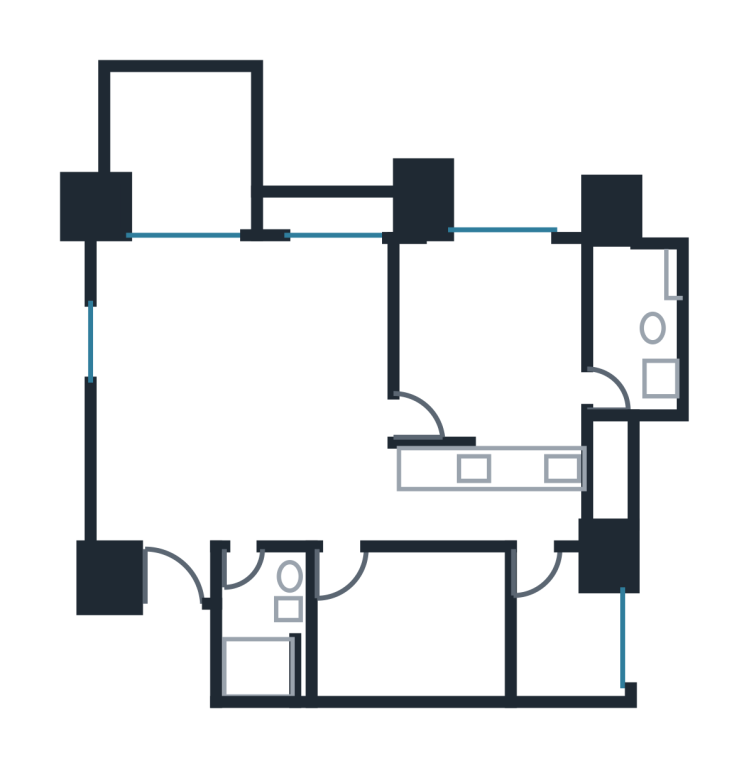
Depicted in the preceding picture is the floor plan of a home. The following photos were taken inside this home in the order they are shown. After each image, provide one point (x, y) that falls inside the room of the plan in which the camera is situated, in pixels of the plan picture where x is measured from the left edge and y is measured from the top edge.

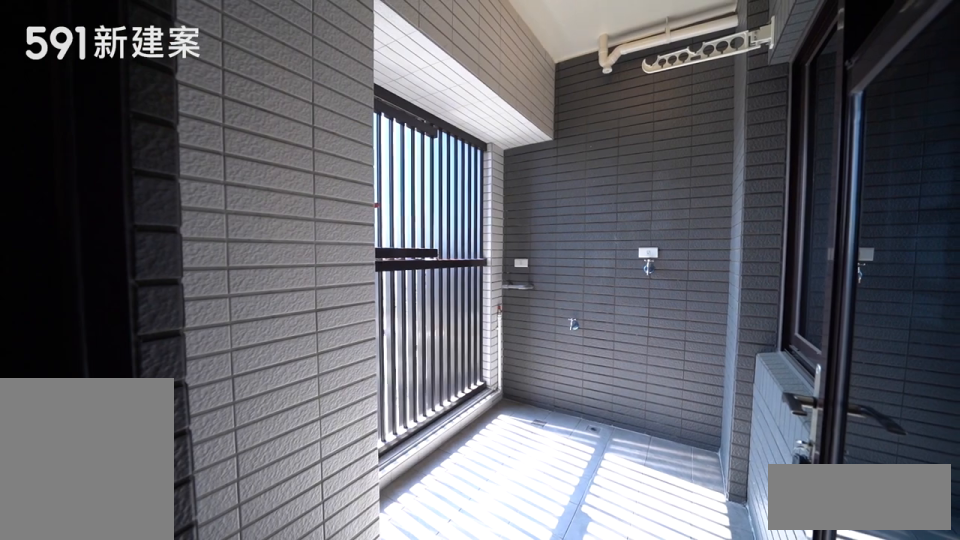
(559, 622)
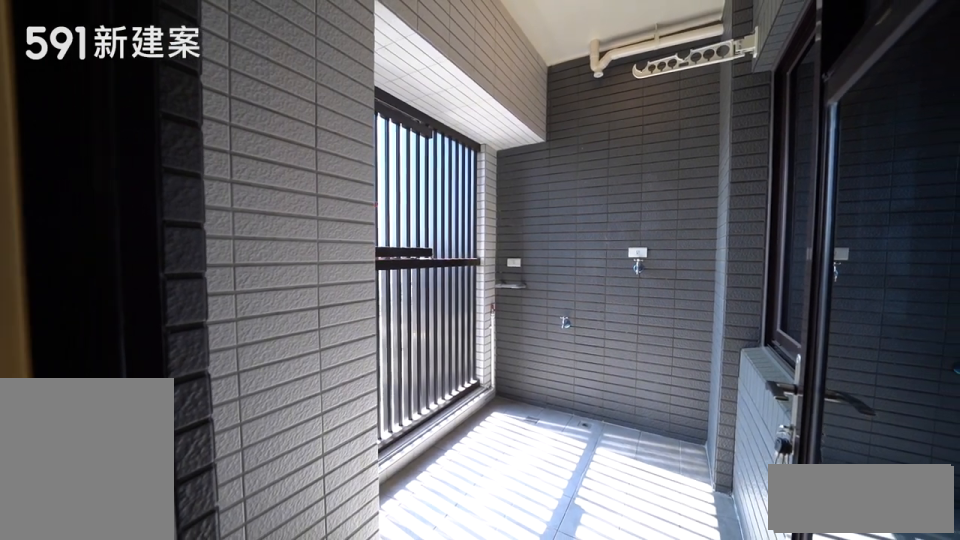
(559, 622)
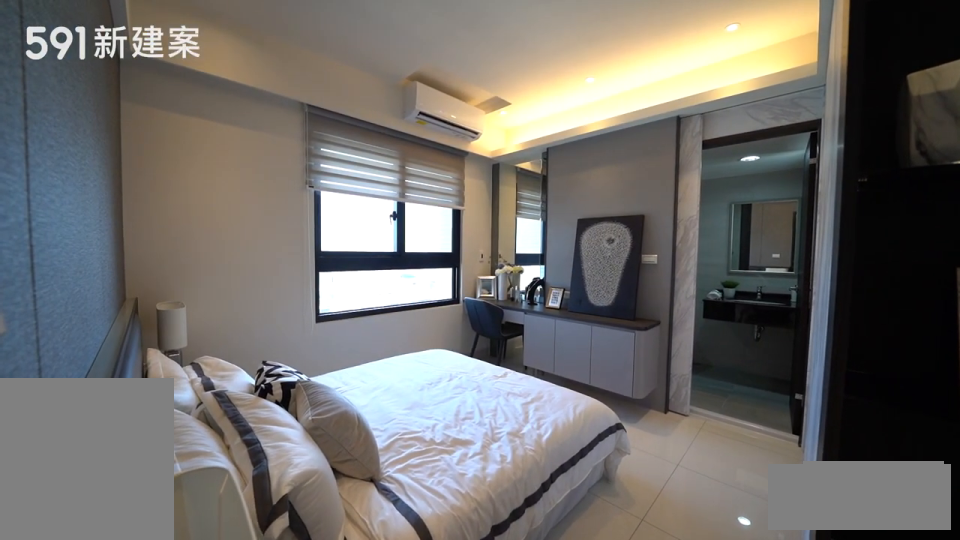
(493, 340)
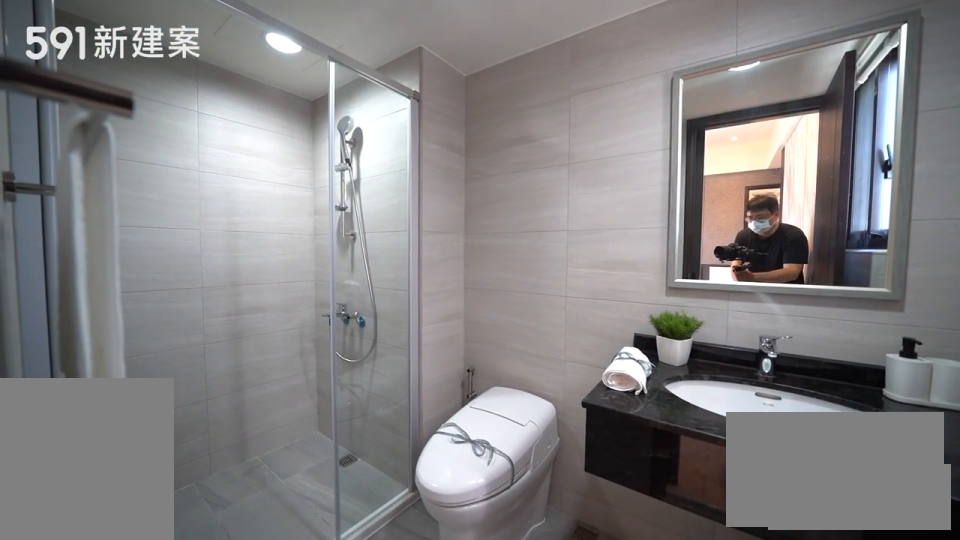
(636, 324)
